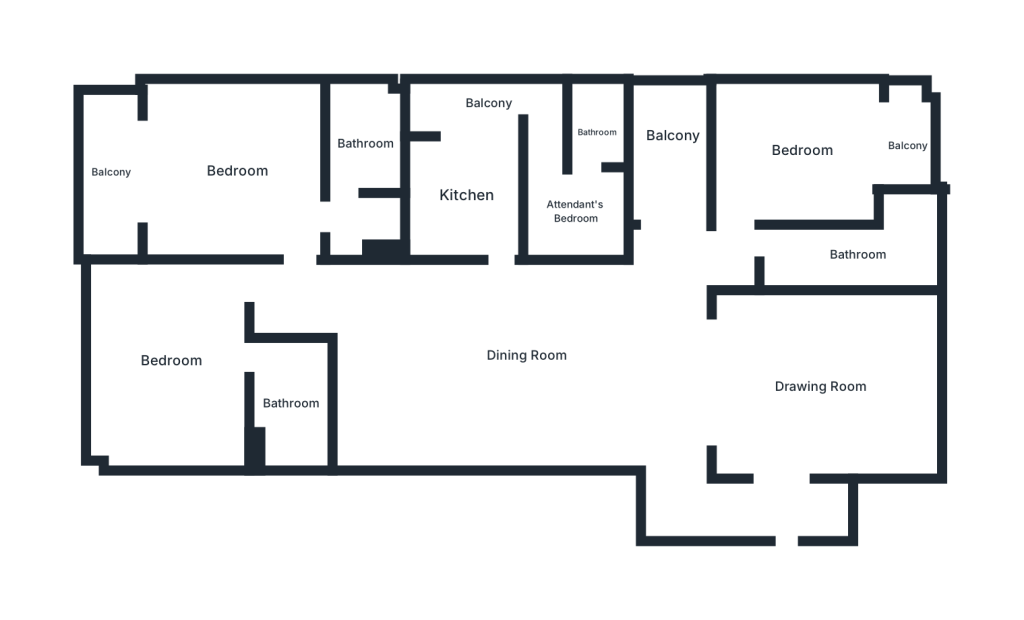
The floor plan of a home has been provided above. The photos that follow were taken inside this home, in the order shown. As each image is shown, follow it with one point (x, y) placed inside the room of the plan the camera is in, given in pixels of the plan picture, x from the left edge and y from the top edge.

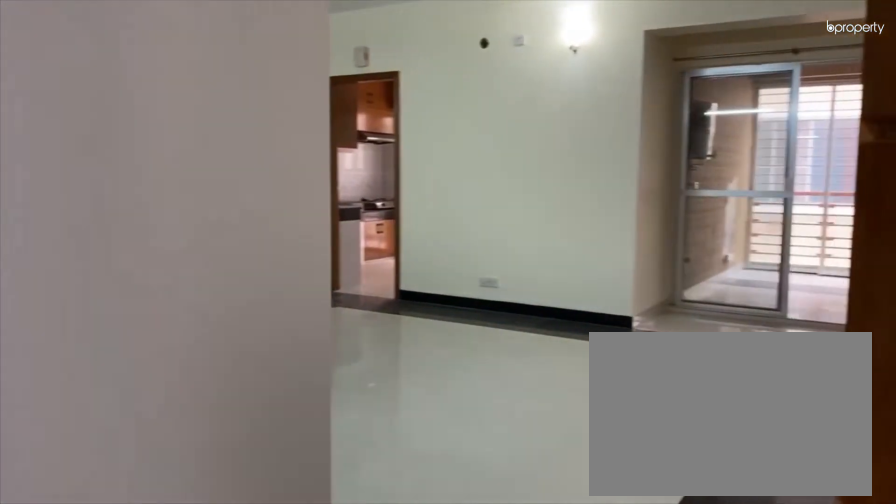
(677, 426)
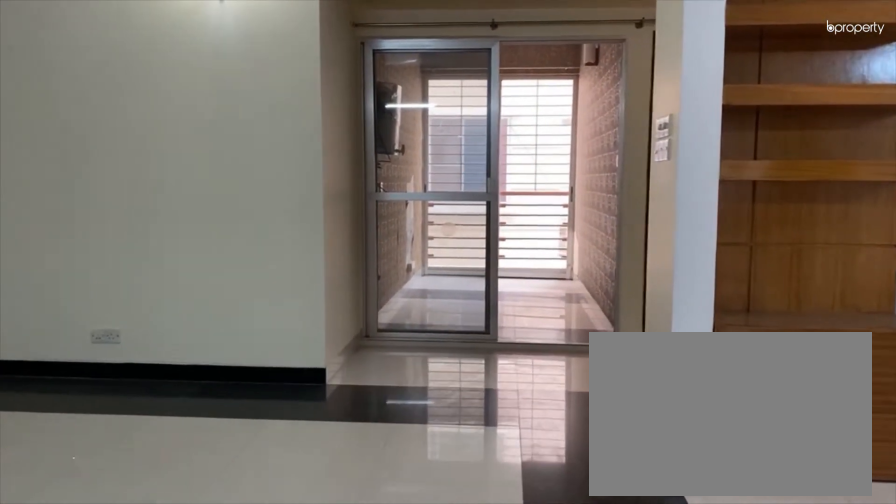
(522, 356)
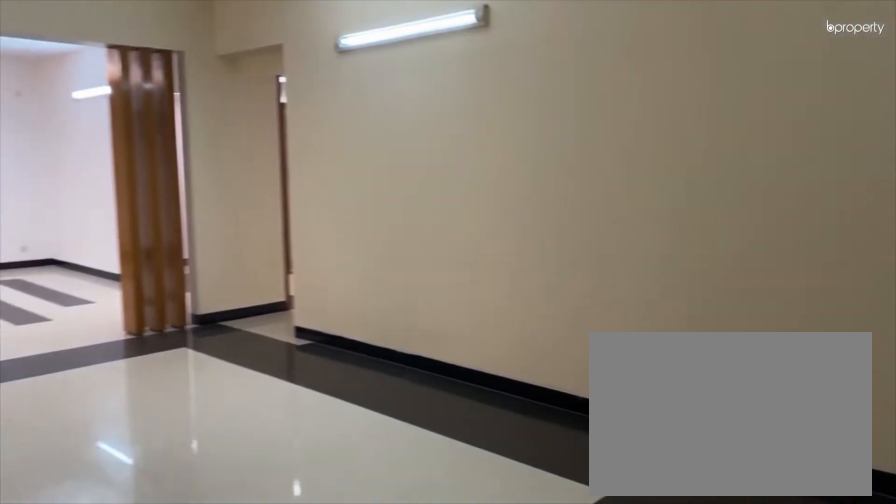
(522, 355)
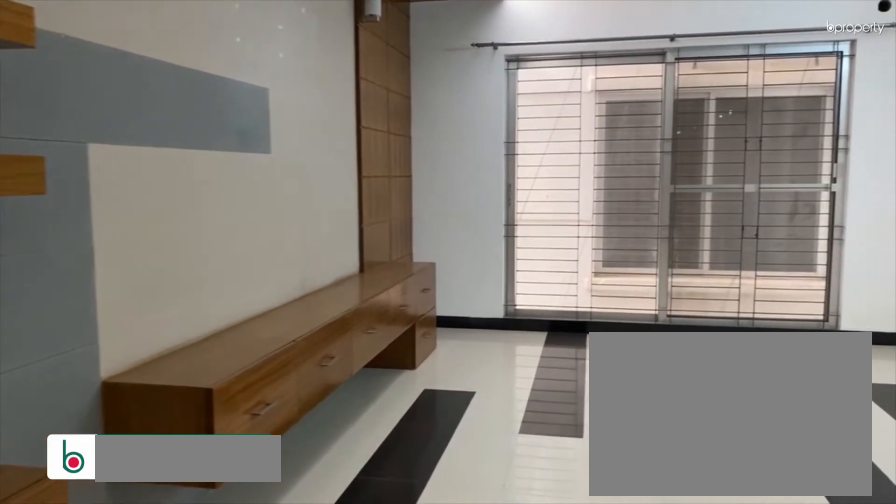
(835, 384)
